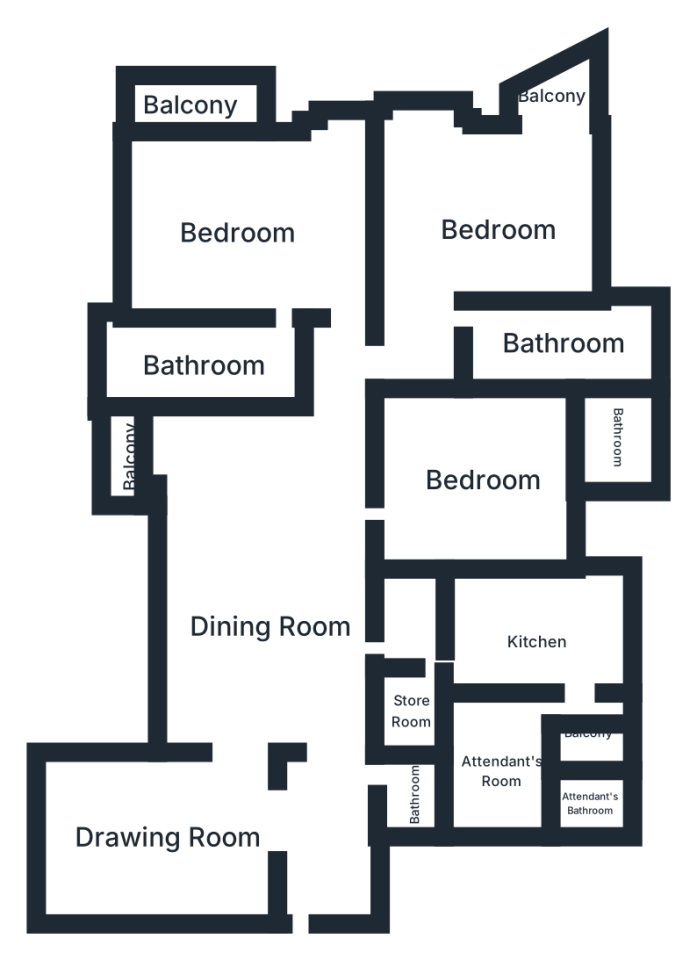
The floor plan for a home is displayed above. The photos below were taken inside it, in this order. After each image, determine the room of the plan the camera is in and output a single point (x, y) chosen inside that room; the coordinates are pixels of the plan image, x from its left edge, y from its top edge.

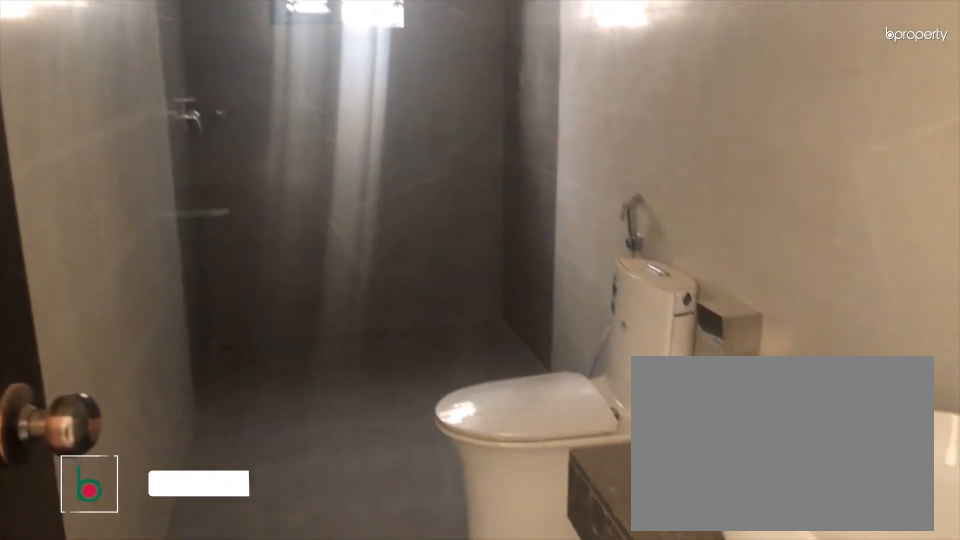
(559, 353)
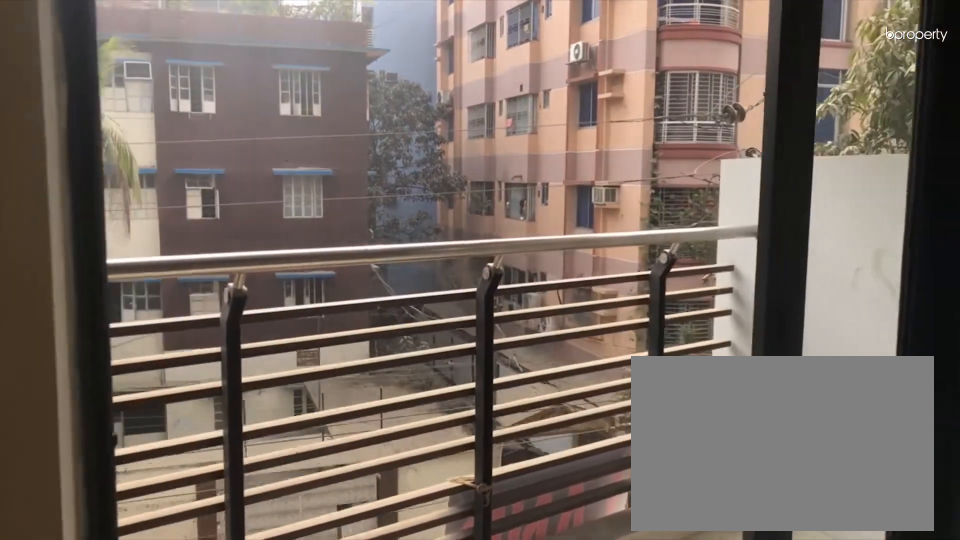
(555, 96)
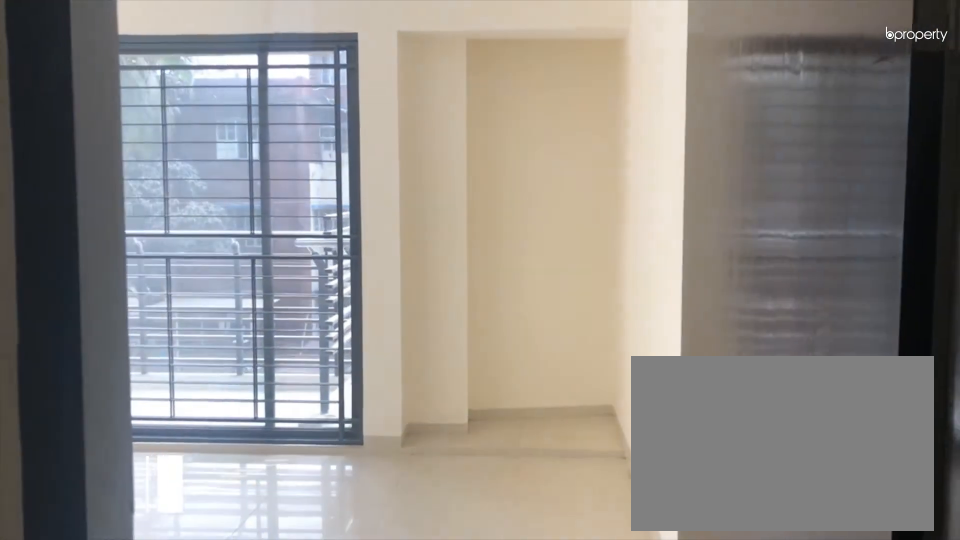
(237, 235)
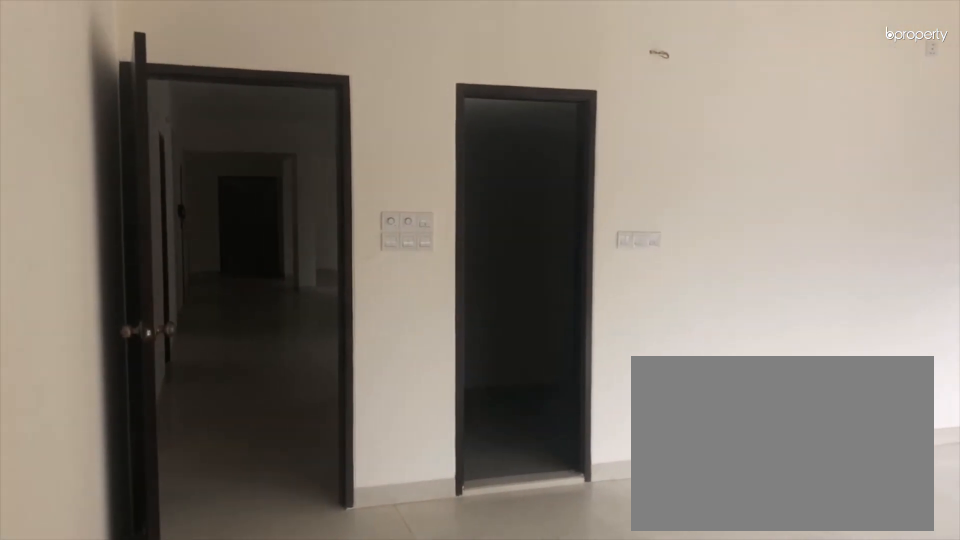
(237, 234)
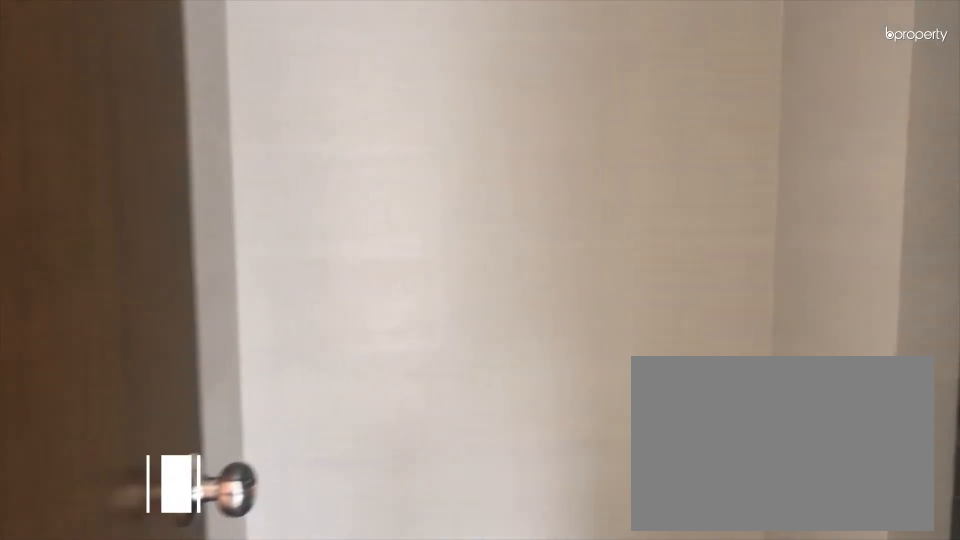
(198, 362)
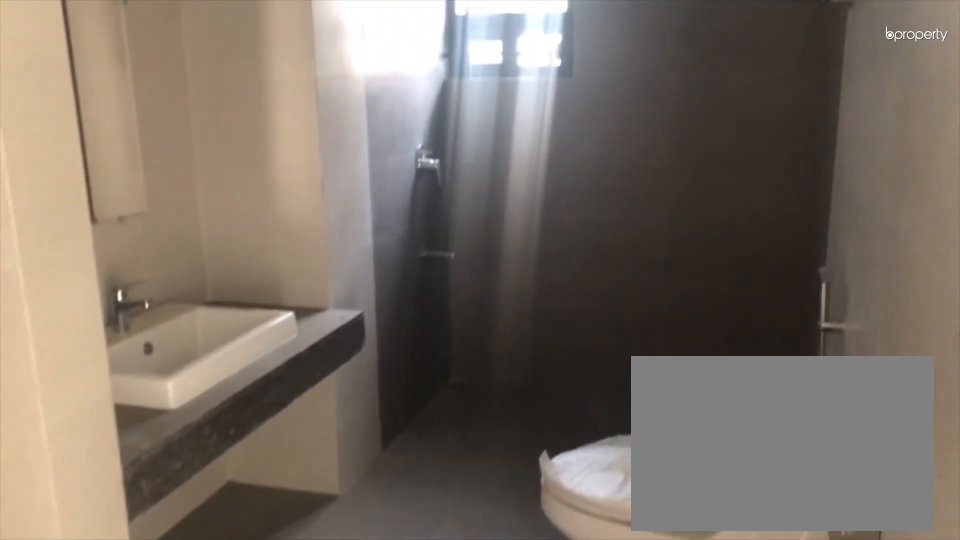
(198, 362)
